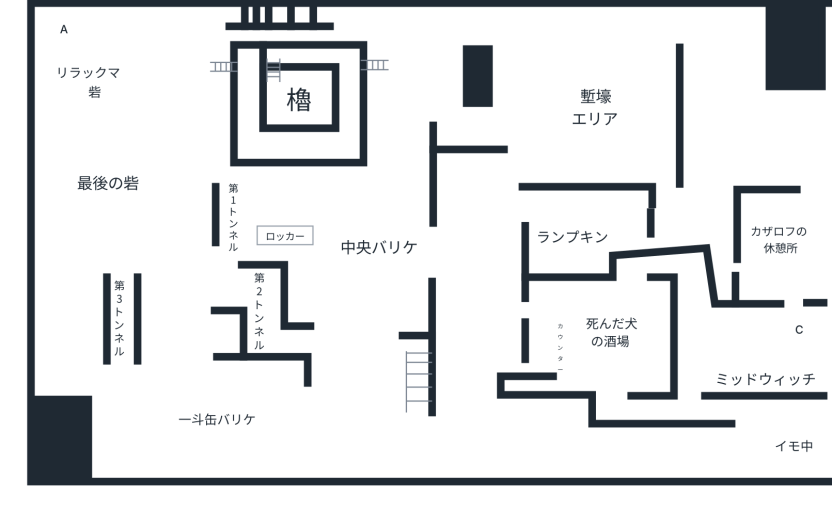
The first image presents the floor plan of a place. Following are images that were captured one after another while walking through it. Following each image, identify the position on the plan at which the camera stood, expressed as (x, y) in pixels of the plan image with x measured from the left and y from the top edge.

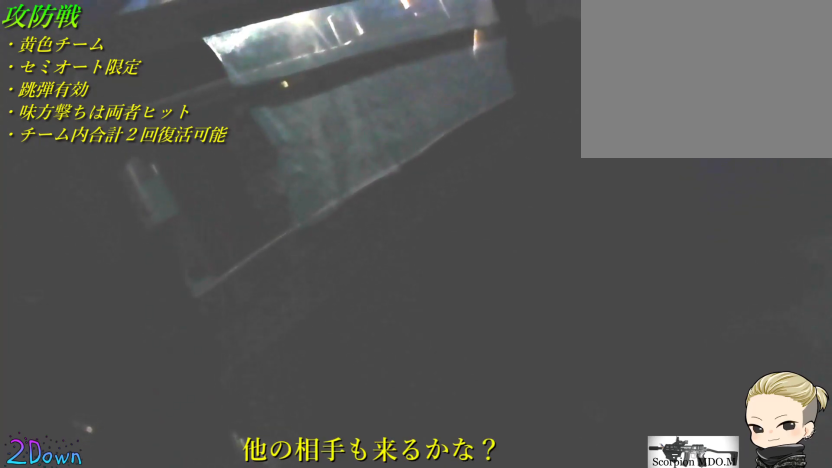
(235, 202)
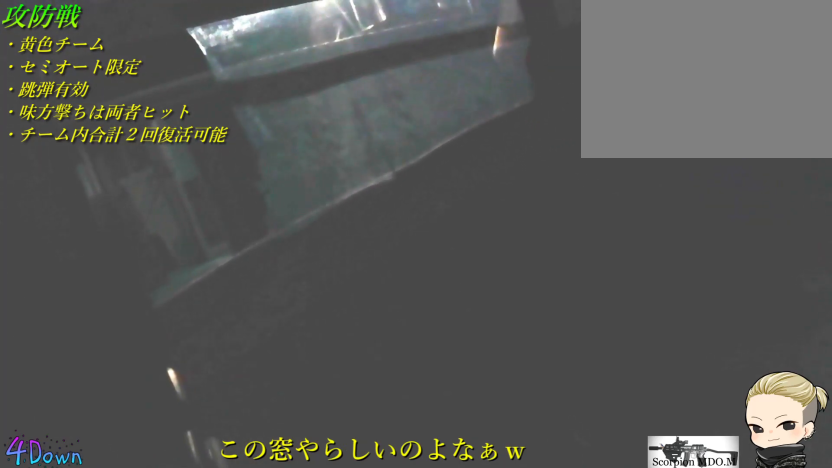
(235, 202)
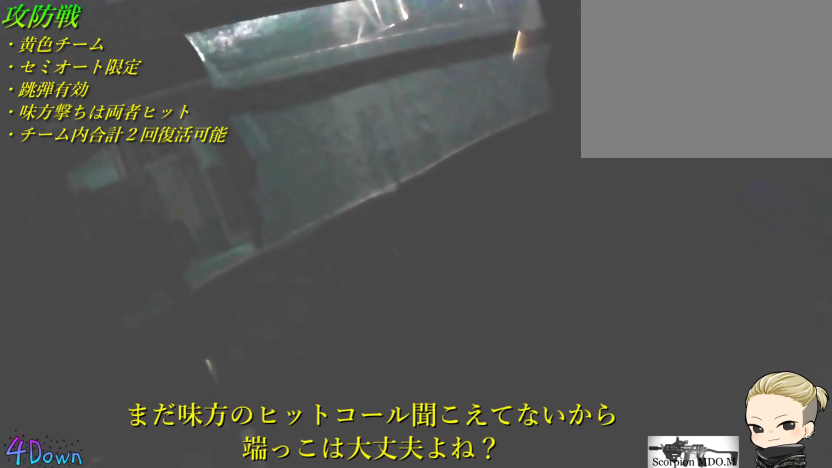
(235, 202)
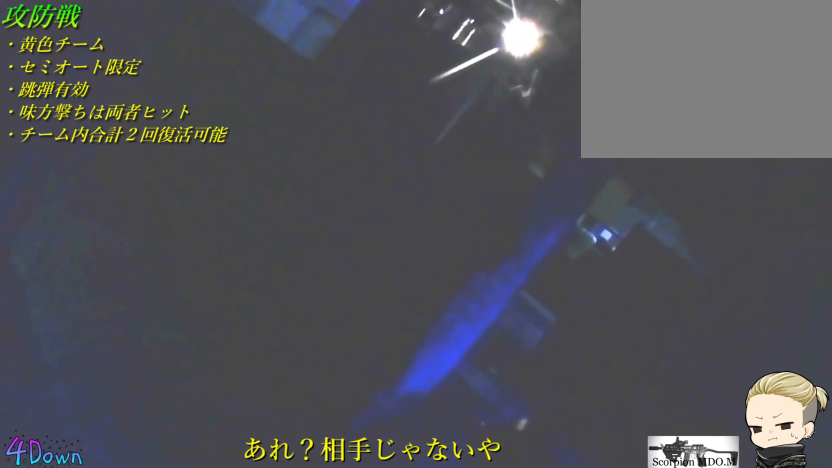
(172, 270)
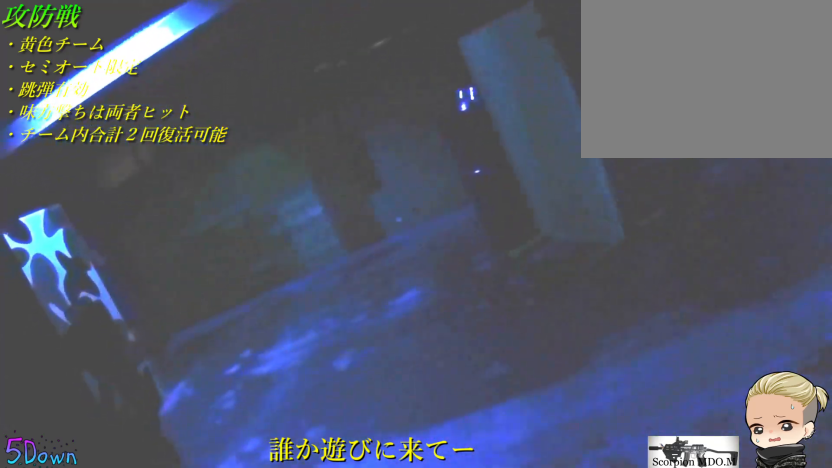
(295, 339)
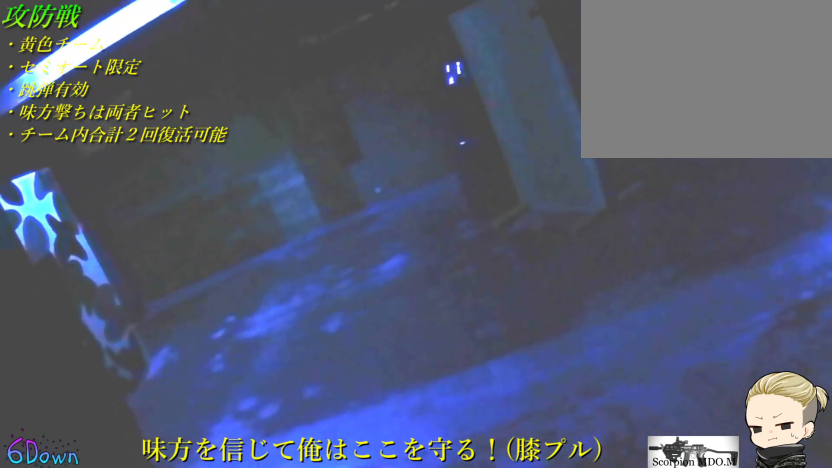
(295, 339)
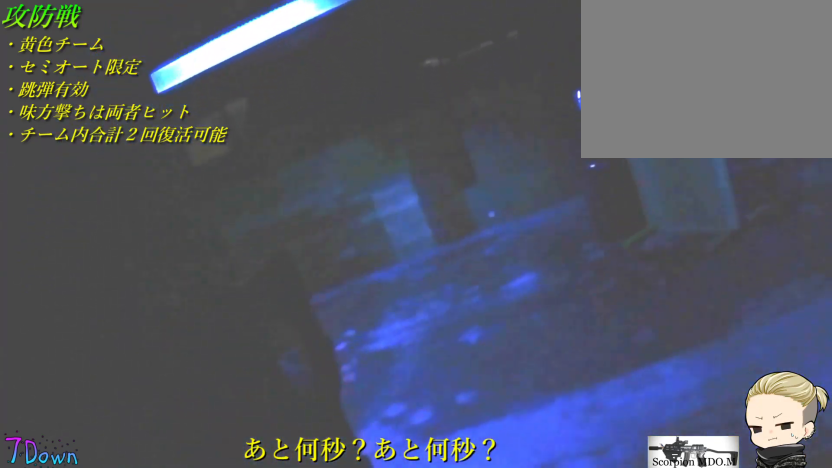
(295, 339)
